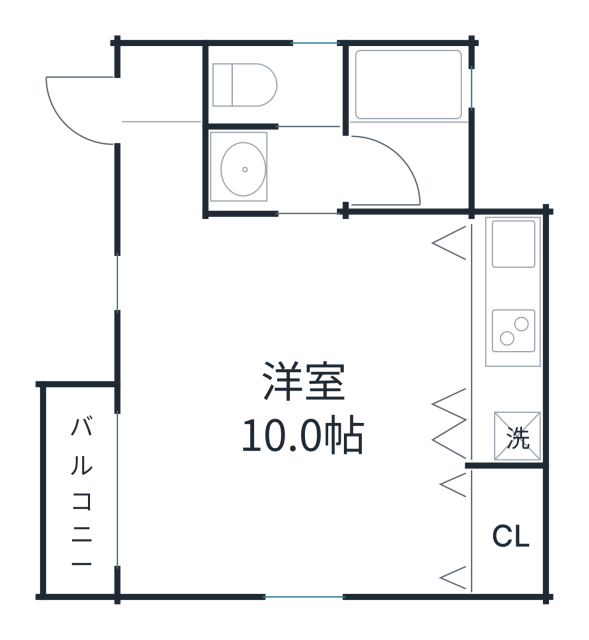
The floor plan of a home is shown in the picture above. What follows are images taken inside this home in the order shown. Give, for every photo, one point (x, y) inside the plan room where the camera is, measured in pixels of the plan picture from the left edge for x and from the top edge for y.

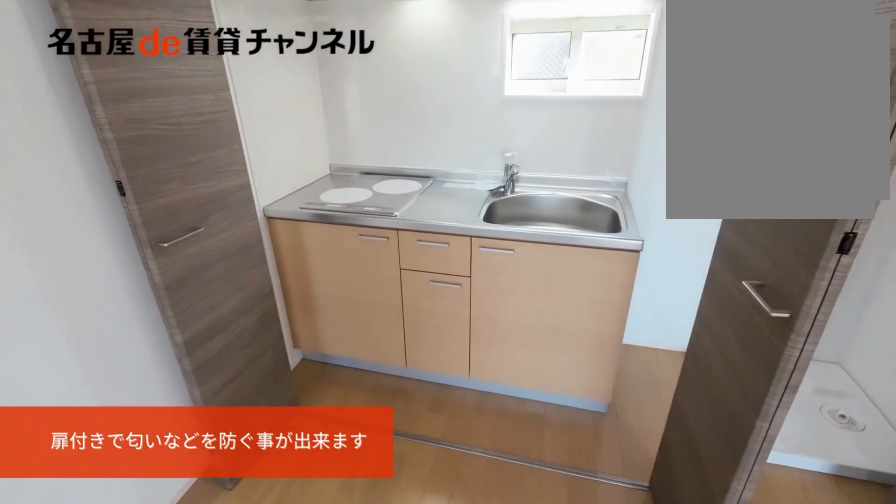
(505, 339)
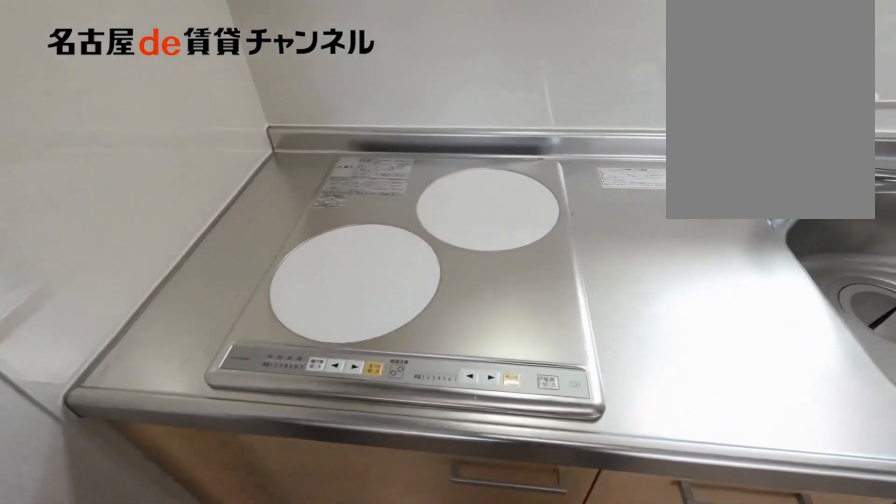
(505, 339)
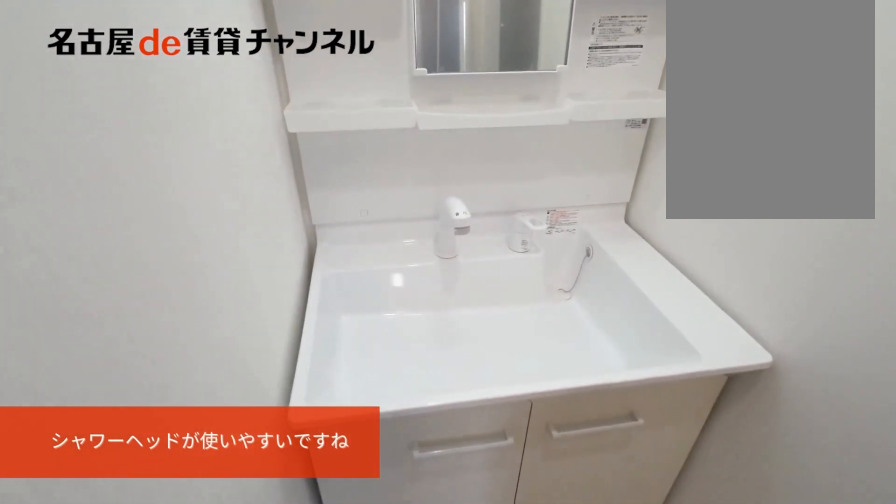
(274, 172)
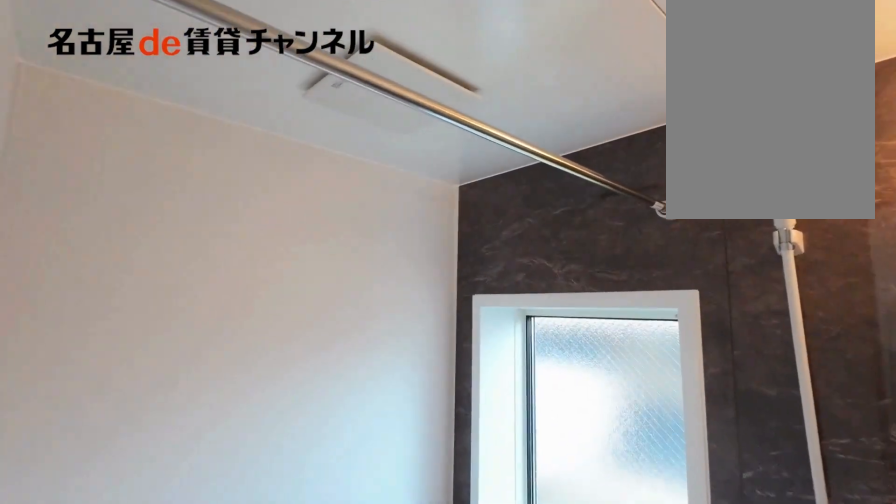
(408, 126)
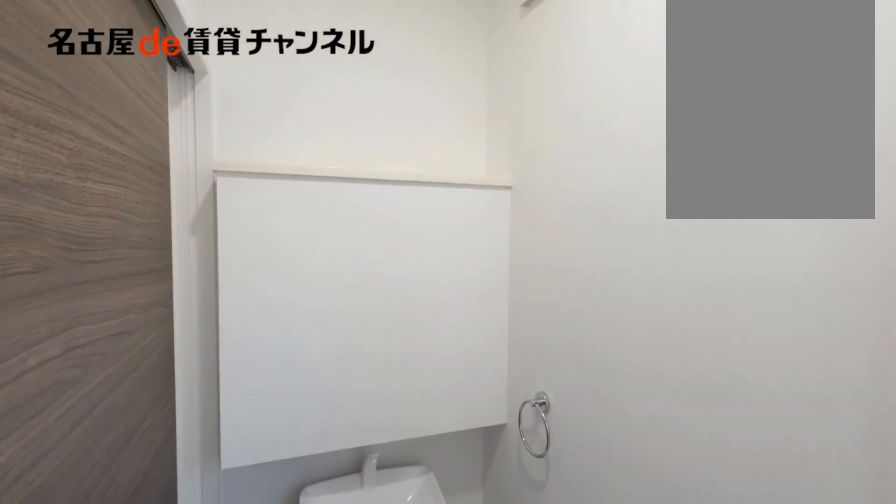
(274, 85)
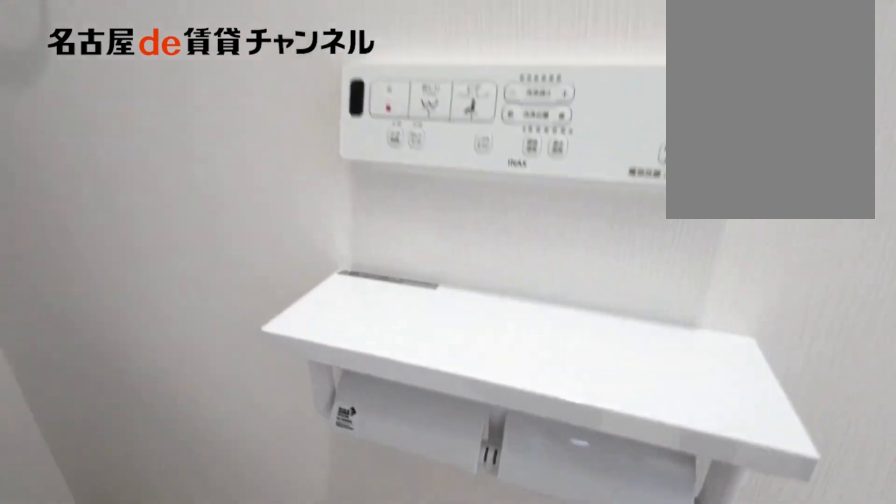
(274, 85)
